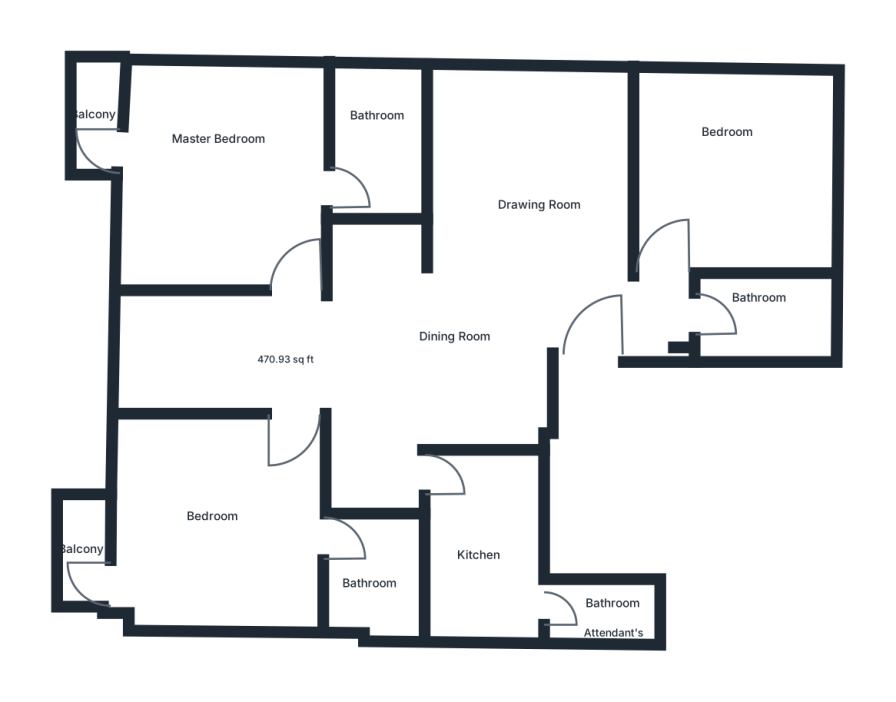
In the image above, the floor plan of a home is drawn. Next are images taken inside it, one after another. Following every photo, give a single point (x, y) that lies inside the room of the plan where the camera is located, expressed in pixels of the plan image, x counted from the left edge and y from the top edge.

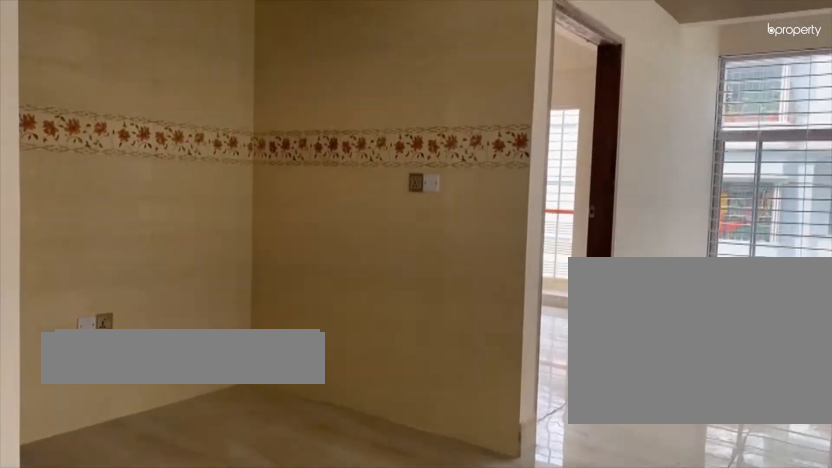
(505, 283)
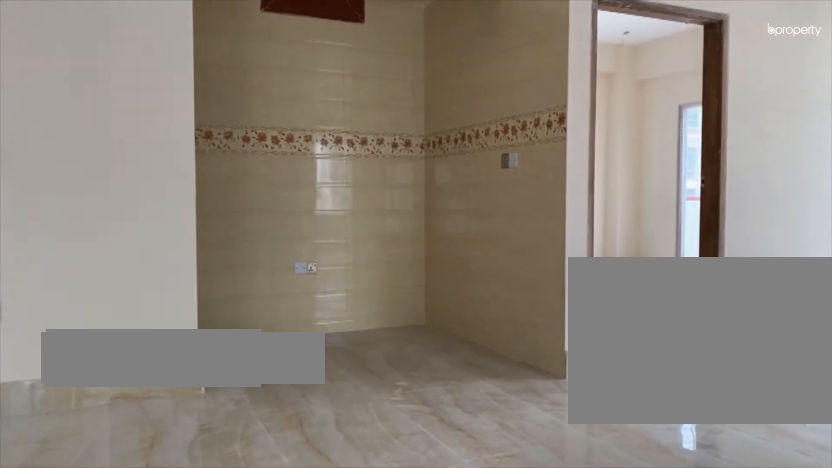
(505, 283)
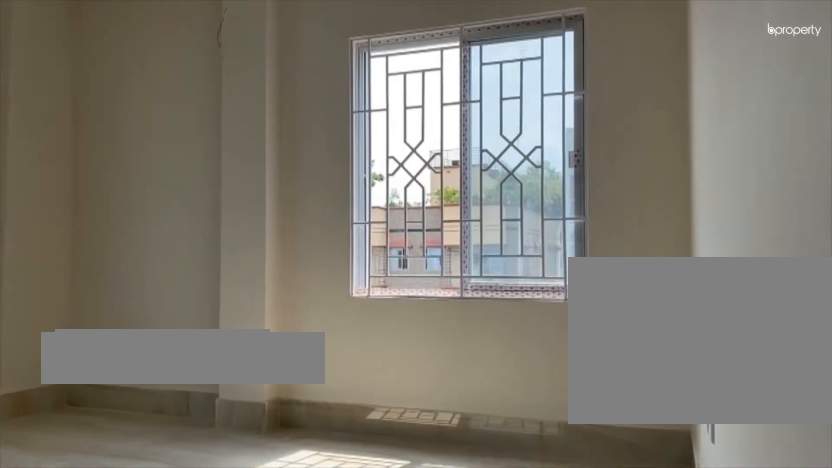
(747, 178)
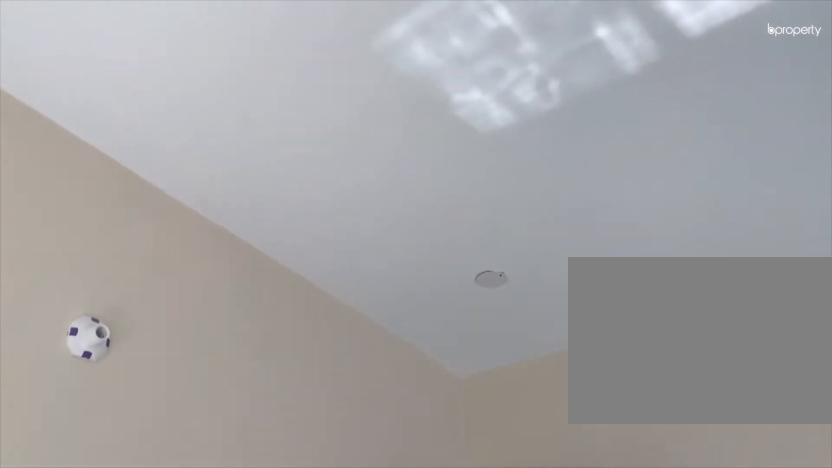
(747, 178)
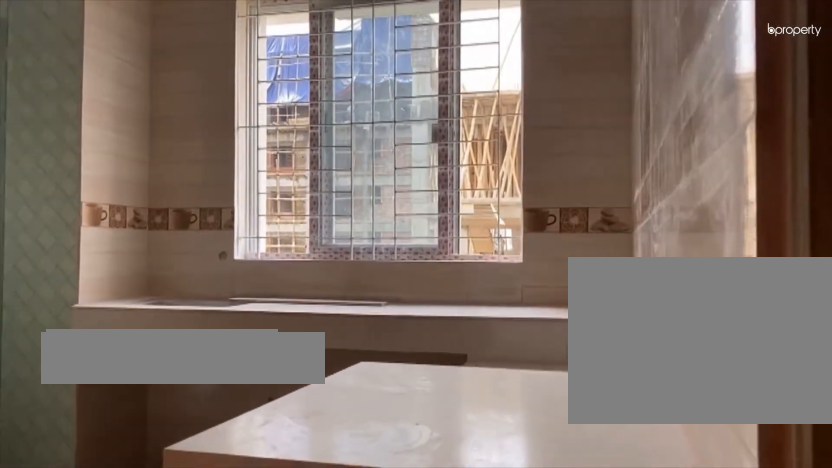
(482, 557)
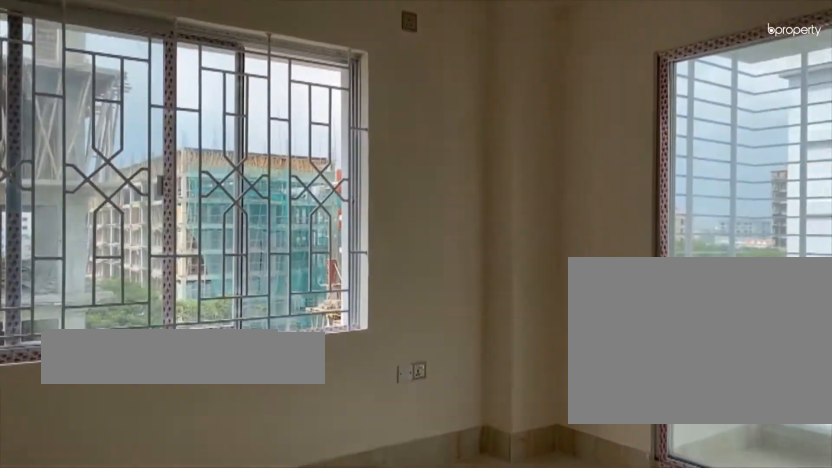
(220, 517)
